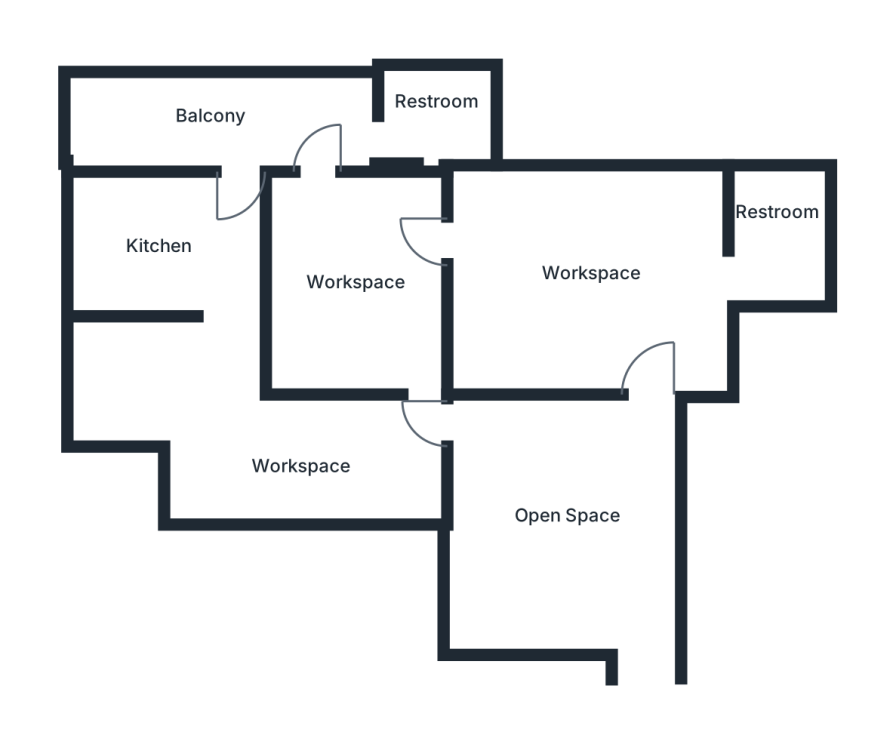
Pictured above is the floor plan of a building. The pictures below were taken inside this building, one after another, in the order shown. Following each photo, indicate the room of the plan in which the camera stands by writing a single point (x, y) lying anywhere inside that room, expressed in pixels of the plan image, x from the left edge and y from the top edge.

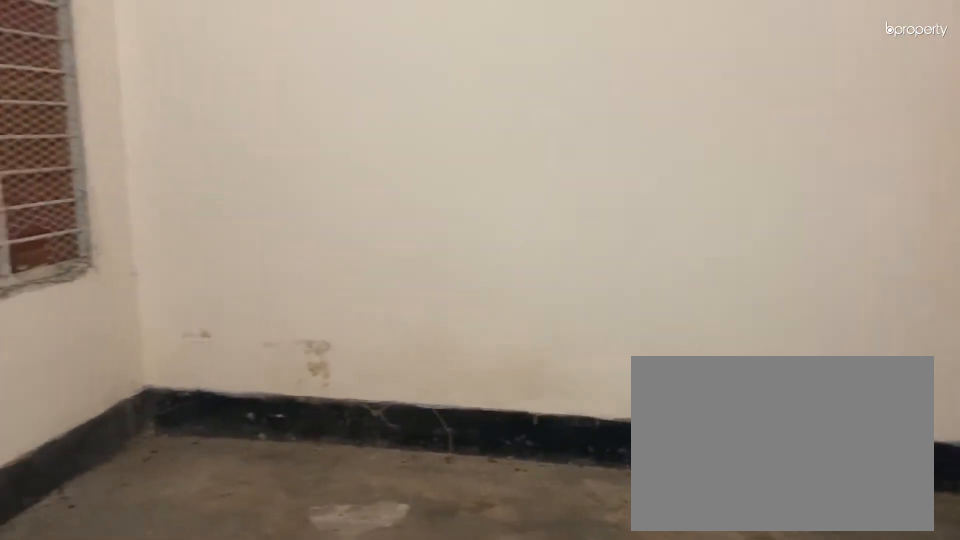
(560, 510)
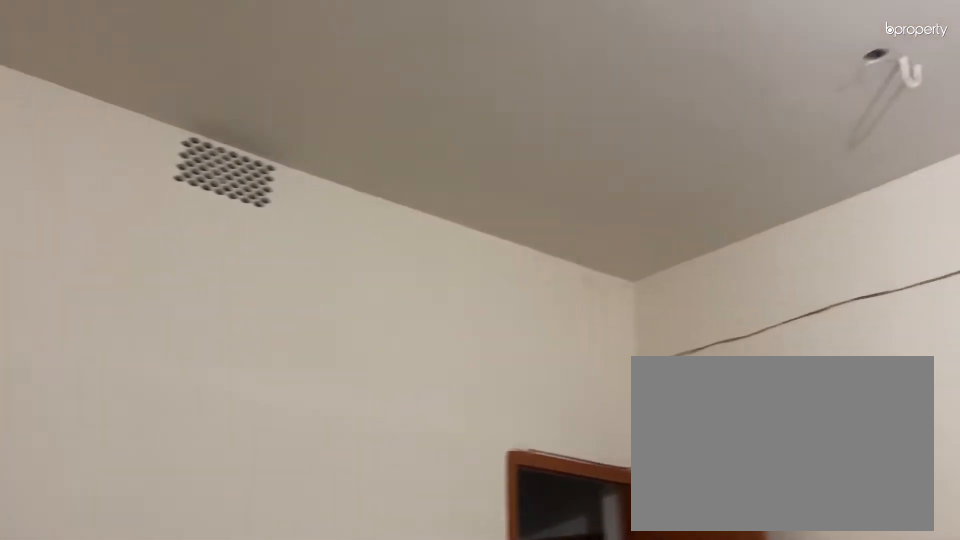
(560, 510)
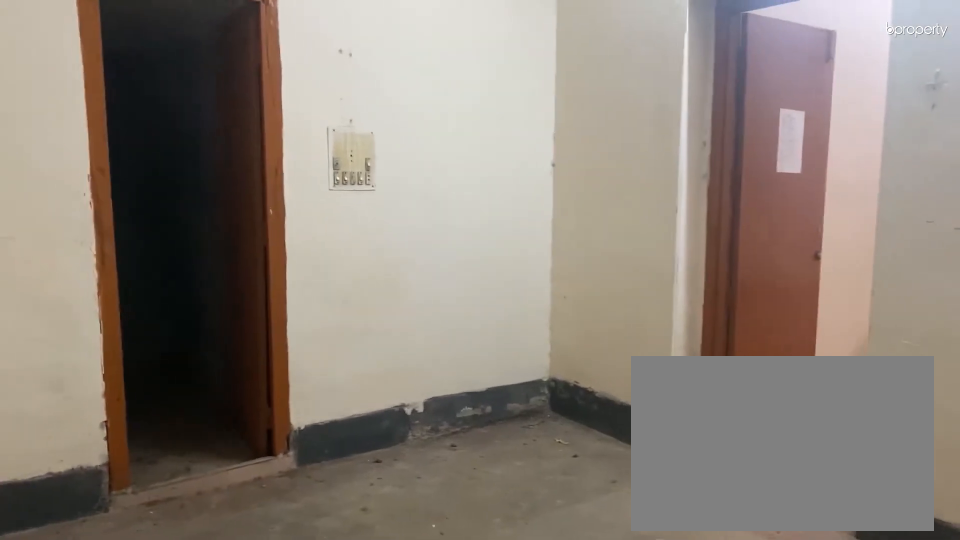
(582, 268)
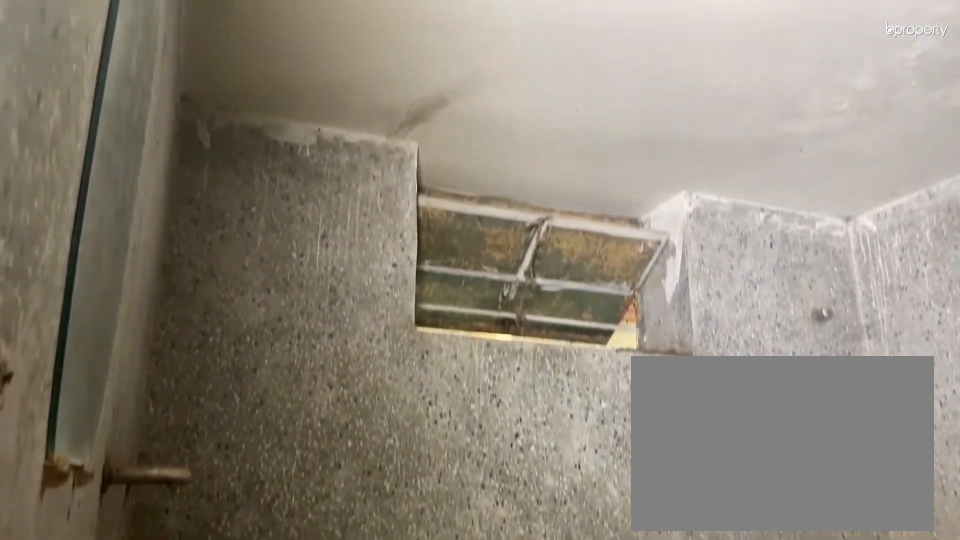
(774, 231)
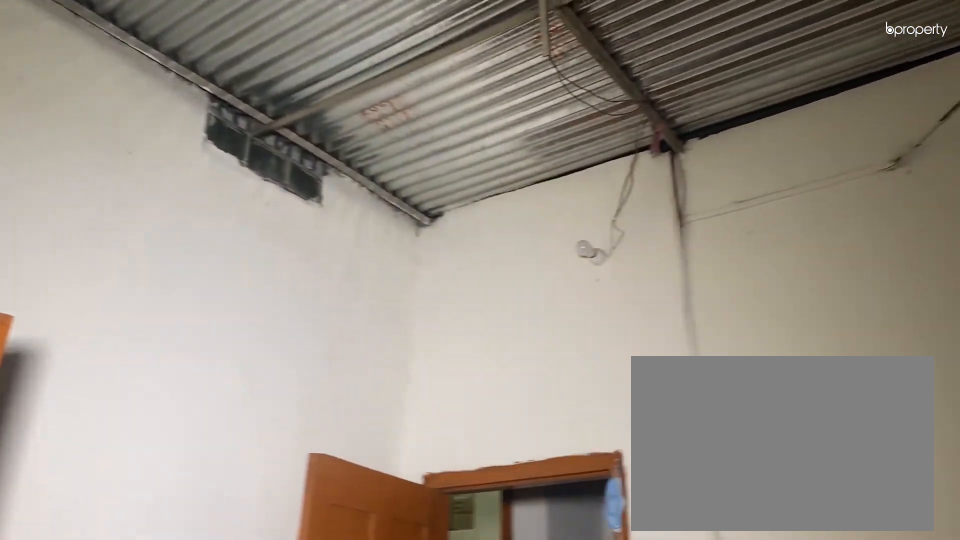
(348, 278)
